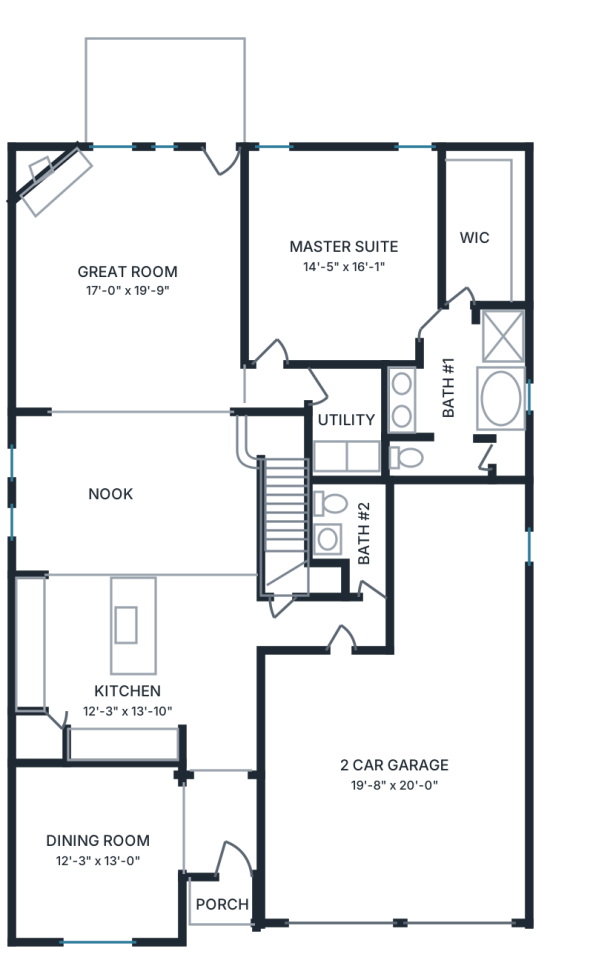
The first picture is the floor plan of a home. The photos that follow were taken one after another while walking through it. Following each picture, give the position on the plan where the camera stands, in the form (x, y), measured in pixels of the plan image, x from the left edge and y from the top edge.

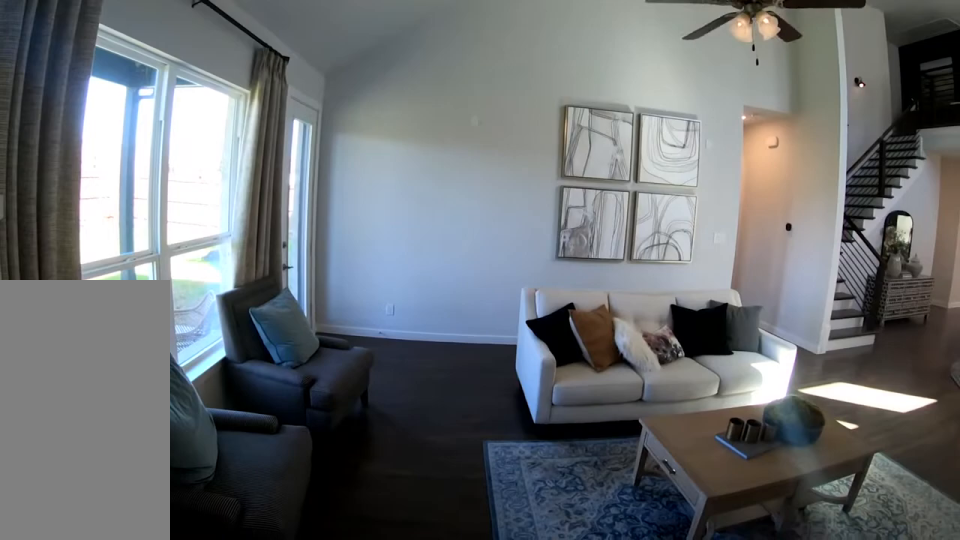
(66, 205)
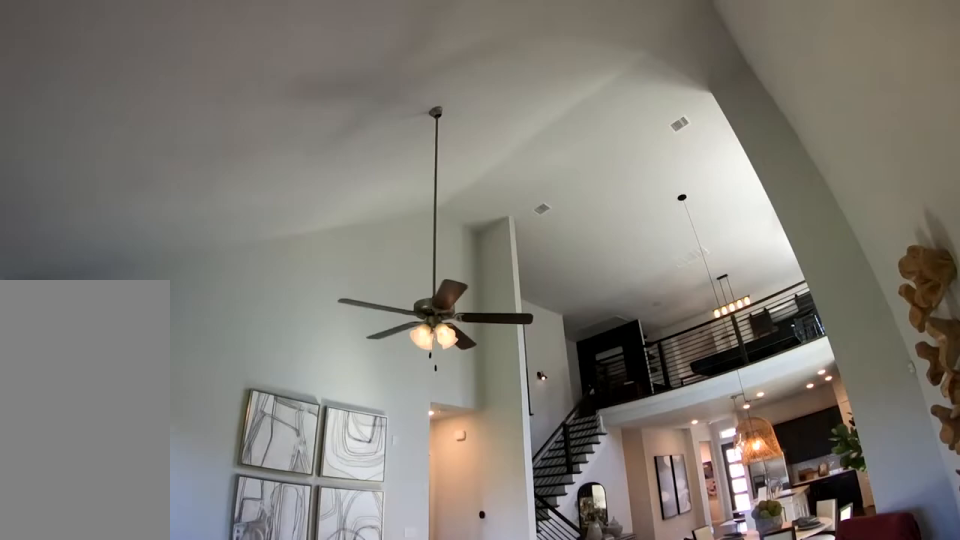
(66, 203)
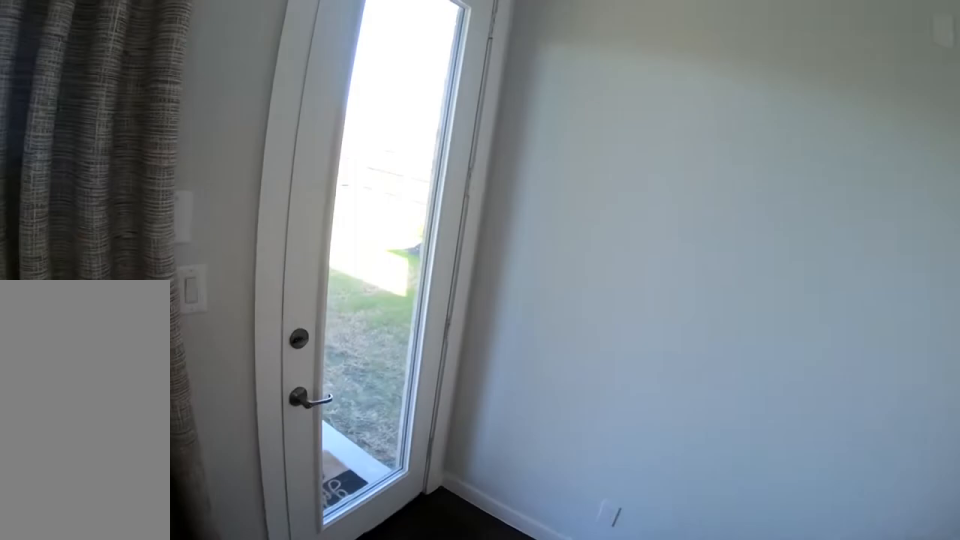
(124, 203)
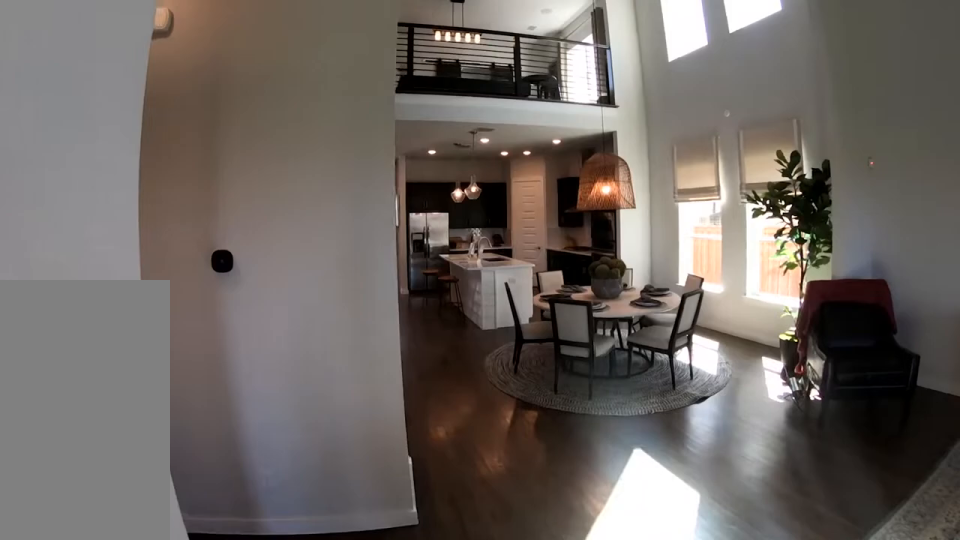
(203, 283)
